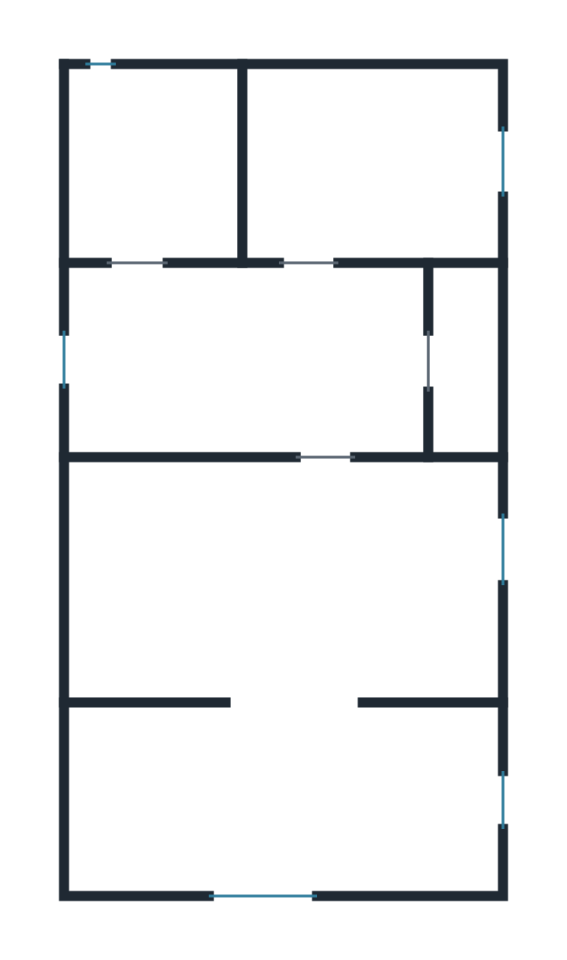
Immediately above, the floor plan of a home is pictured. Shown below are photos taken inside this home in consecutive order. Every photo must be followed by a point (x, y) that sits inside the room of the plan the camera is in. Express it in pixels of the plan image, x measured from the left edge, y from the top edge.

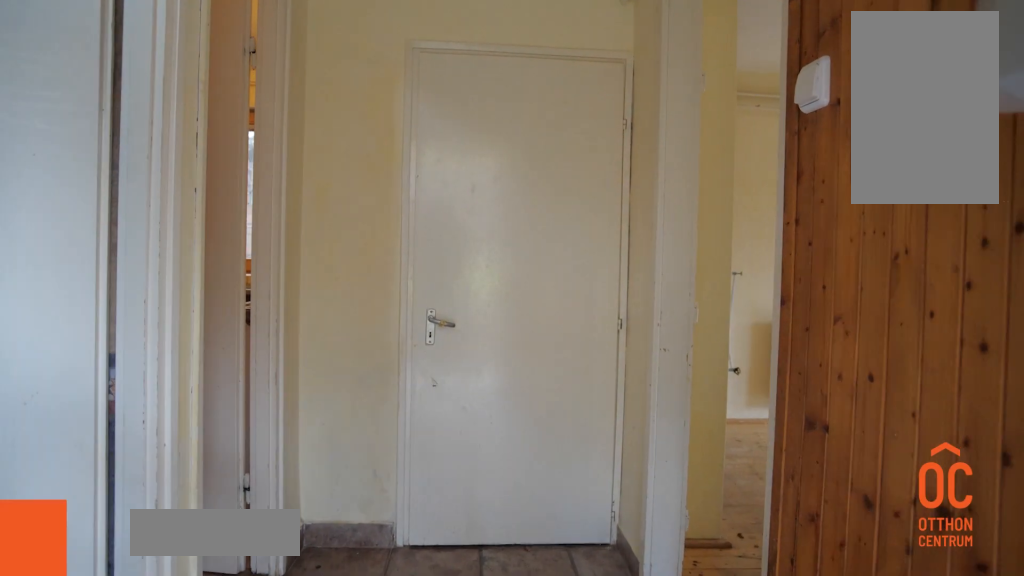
(253, 357)
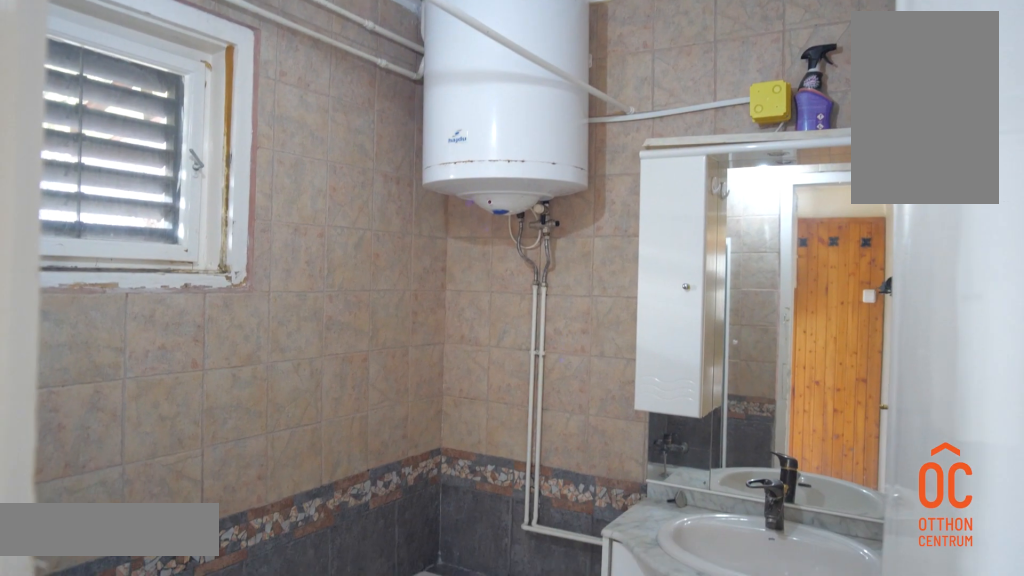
(153, 163)
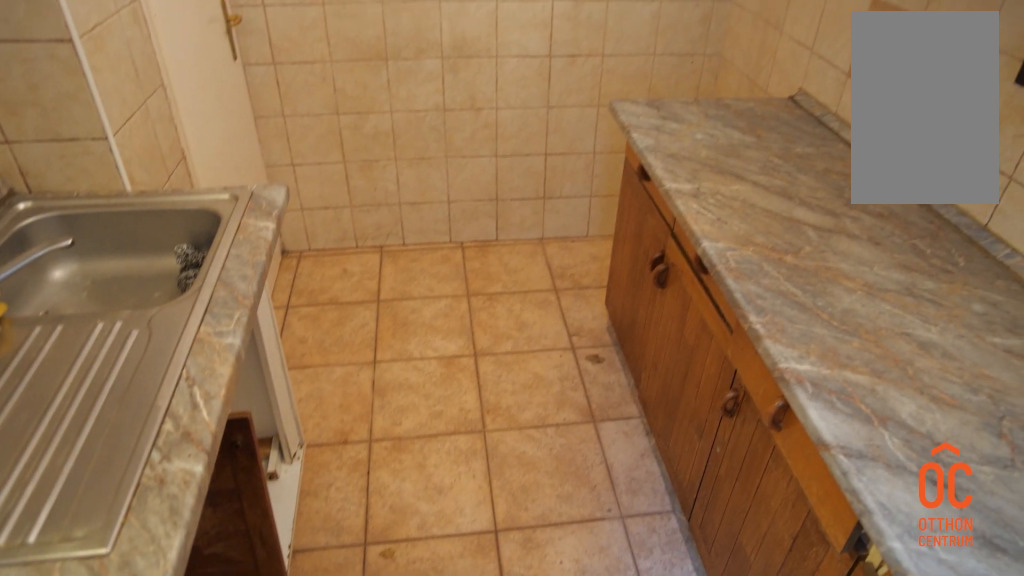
(375, 163)
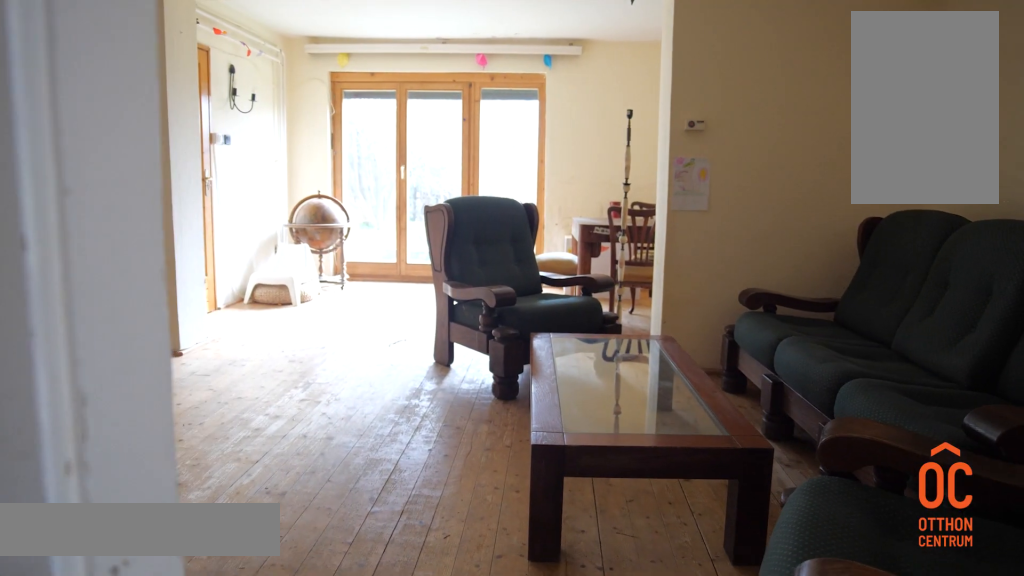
(281, 657)
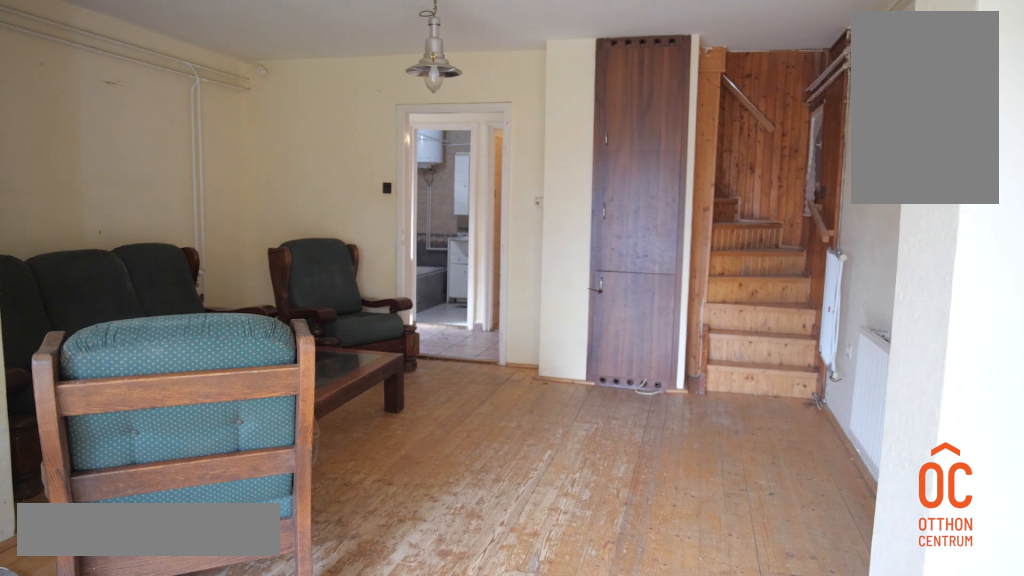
(281, 657)
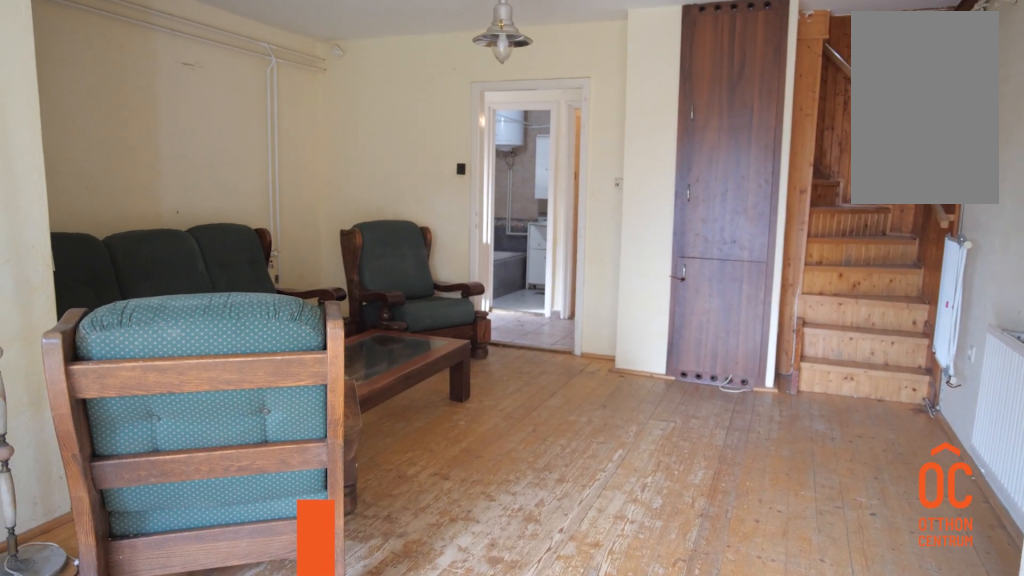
(280, 657)
